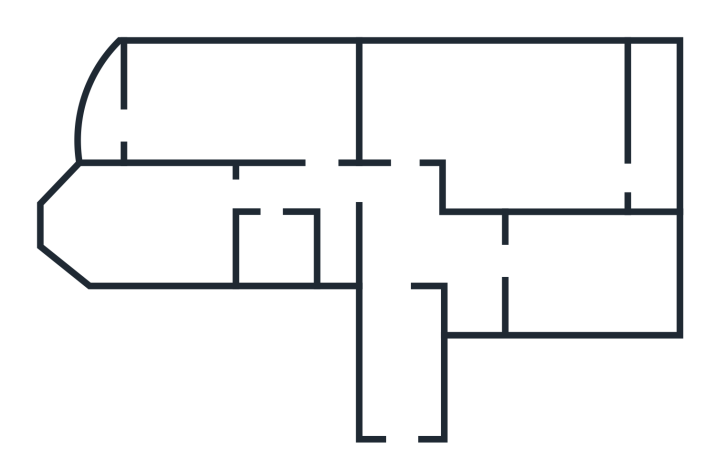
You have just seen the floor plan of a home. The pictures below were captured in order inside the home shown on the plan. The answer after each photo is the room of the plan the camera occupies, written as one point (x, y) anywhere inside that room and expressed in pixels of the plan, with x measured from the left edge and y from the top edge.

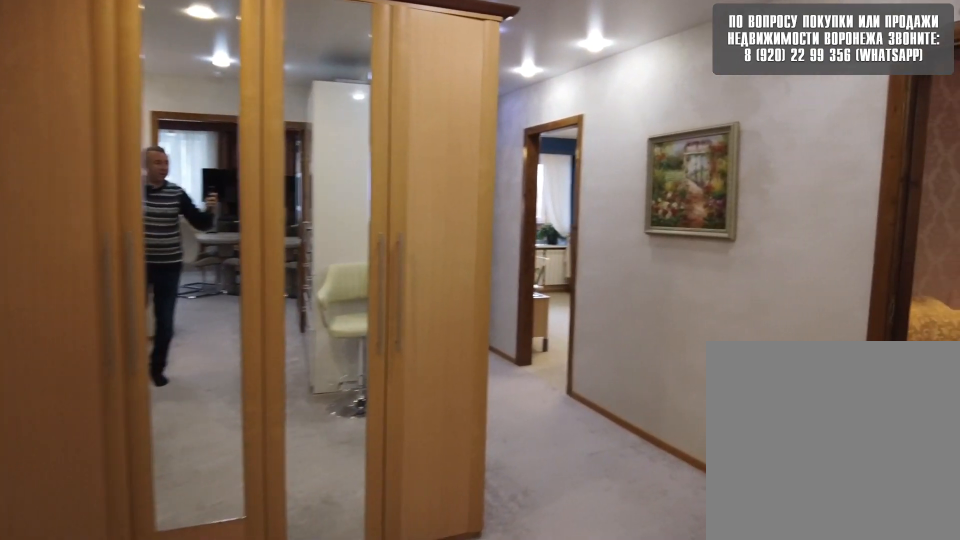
(414, 251)
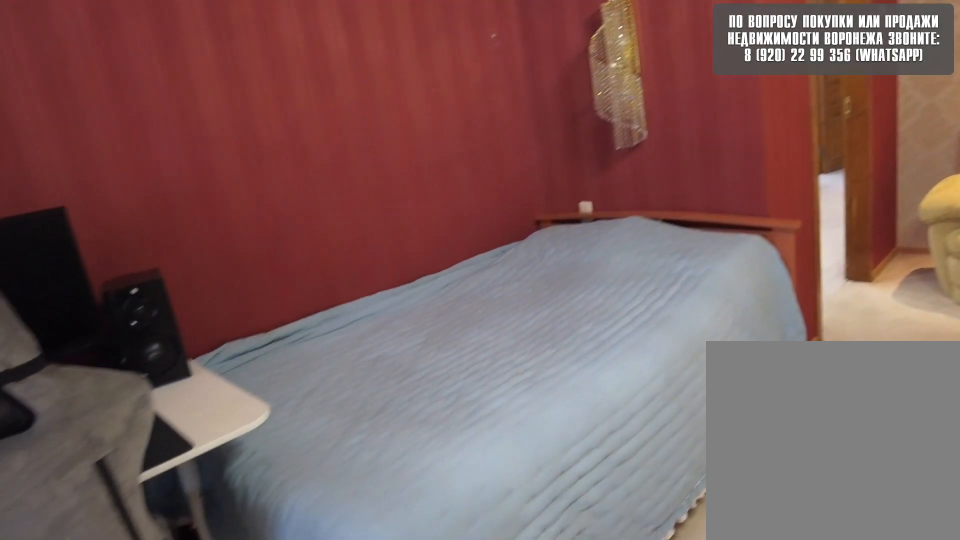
(458, 114)
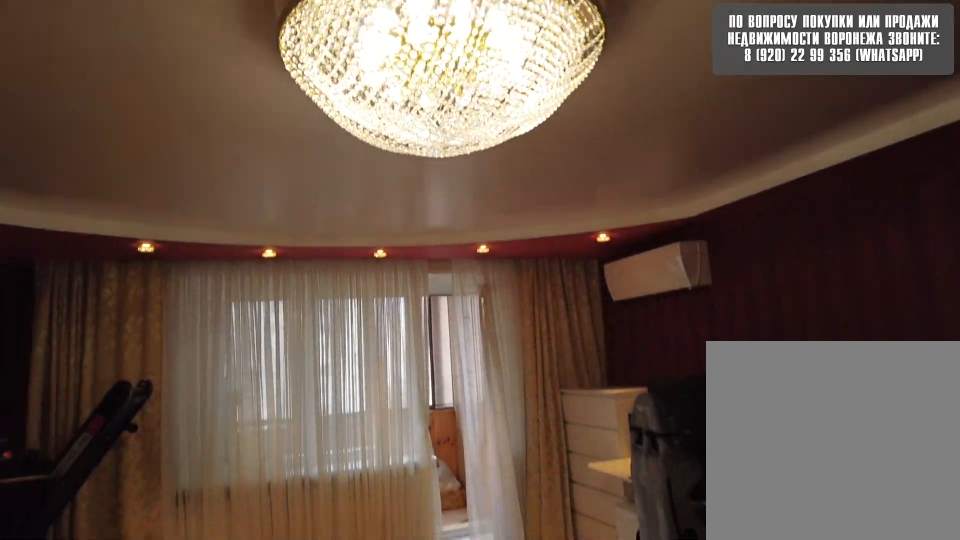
(458, 114)
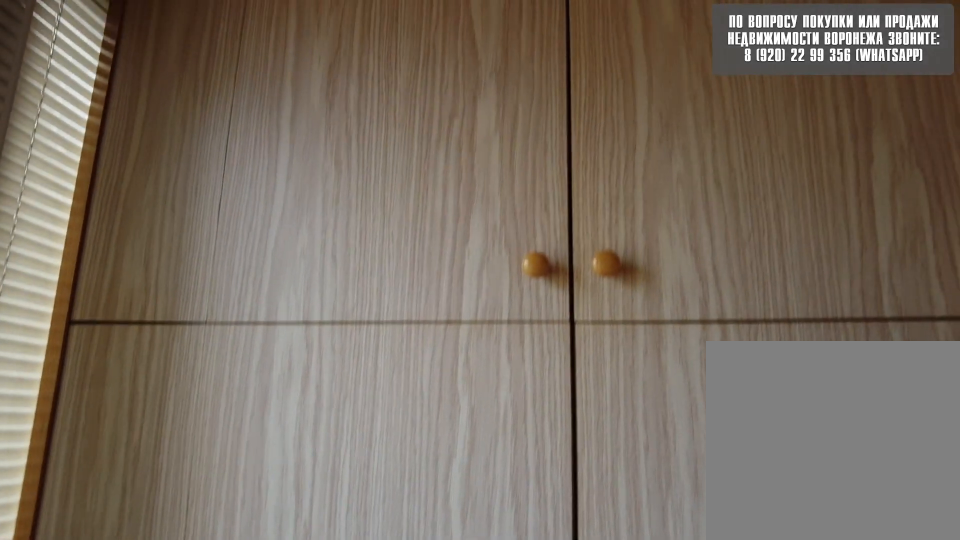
(668, 171)
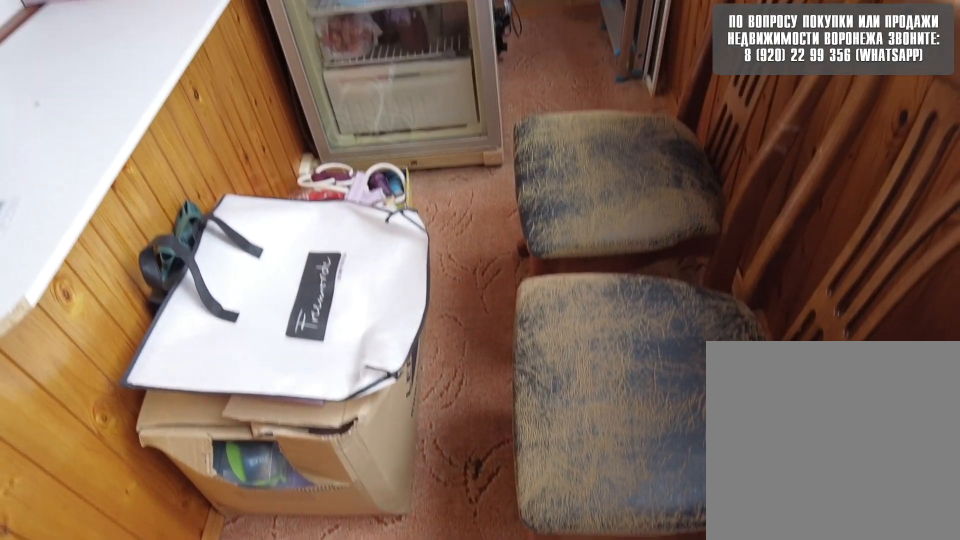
(668, 171)
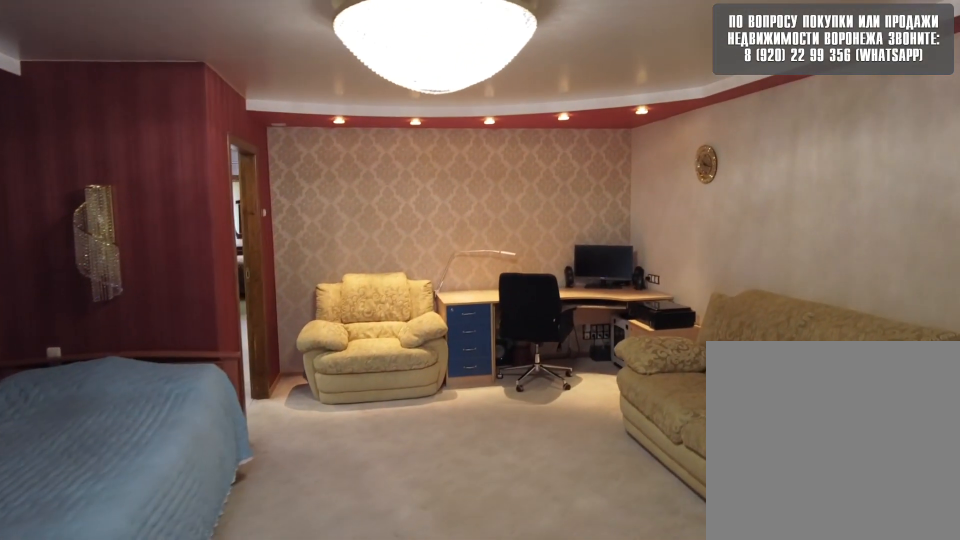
(555, 167)
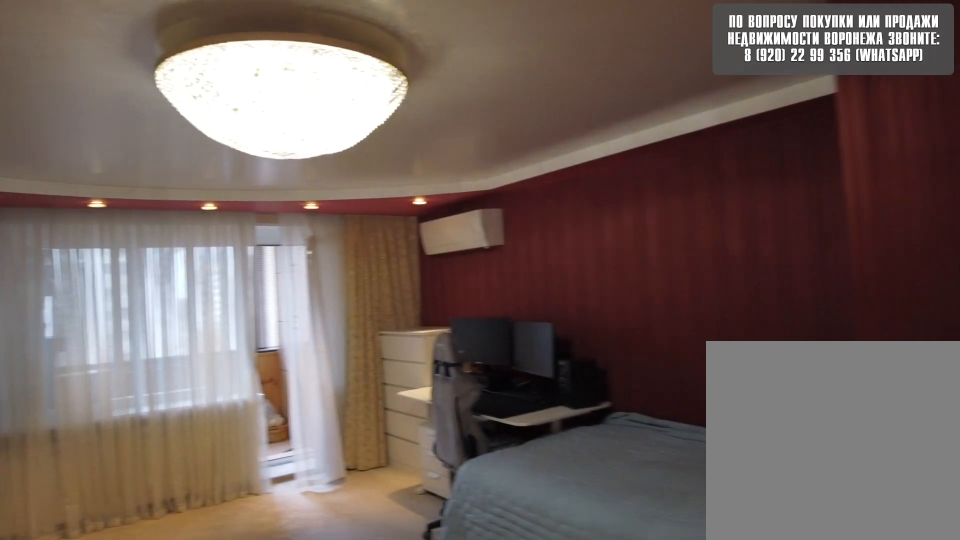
(403, 134)
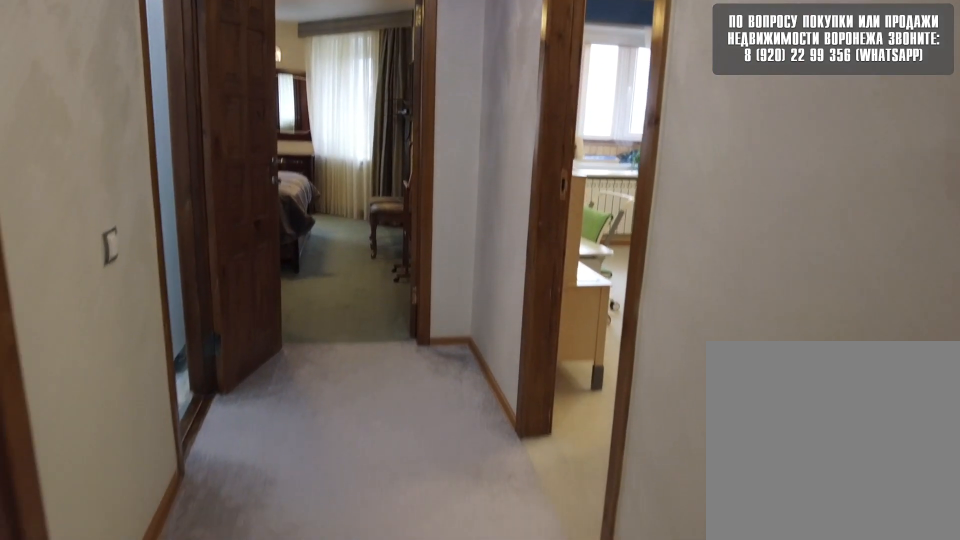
(402, 197)
